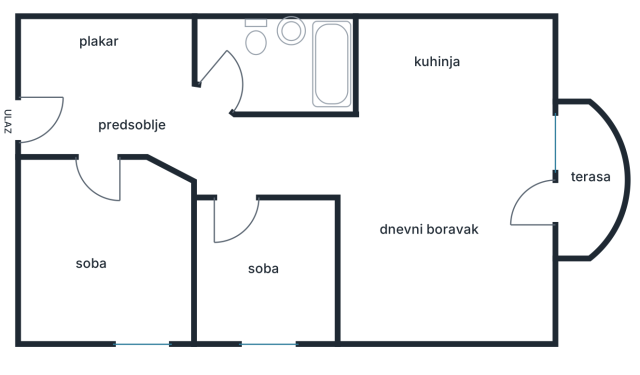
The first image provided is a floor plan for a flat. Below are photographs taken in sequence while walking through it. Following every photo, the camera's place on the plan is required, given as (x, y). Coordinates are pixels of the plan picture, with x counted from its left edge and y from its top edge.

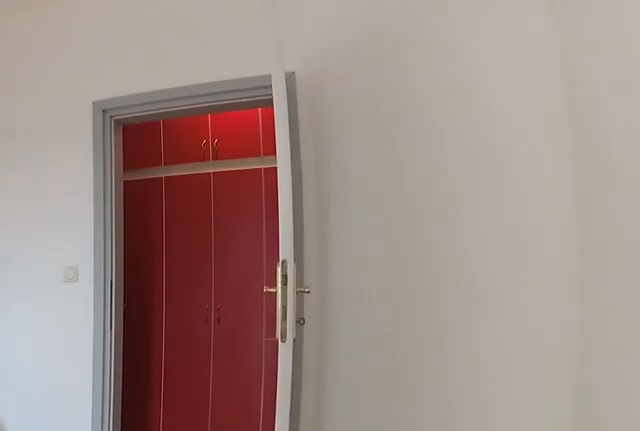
(126, 298)
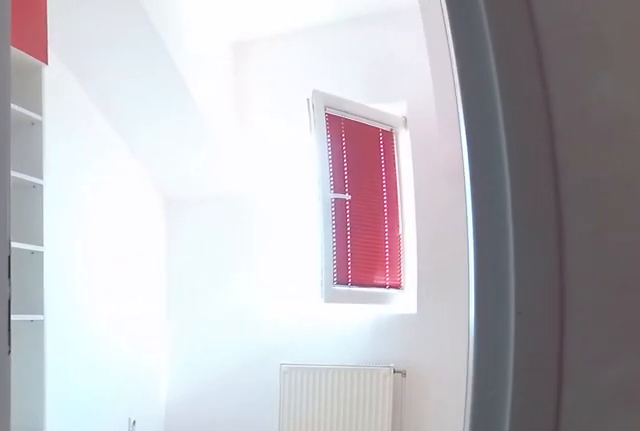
(221, 139)
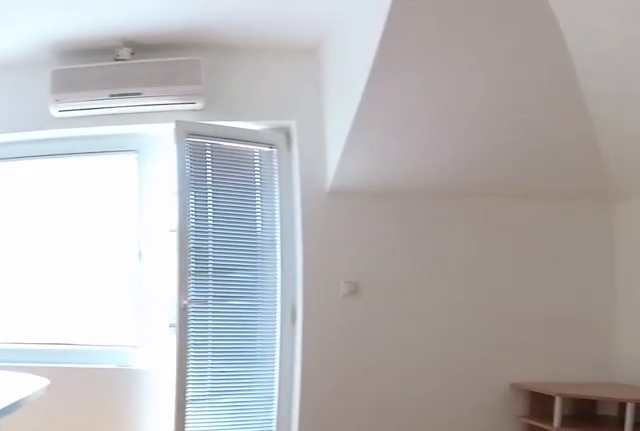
(368, 184)
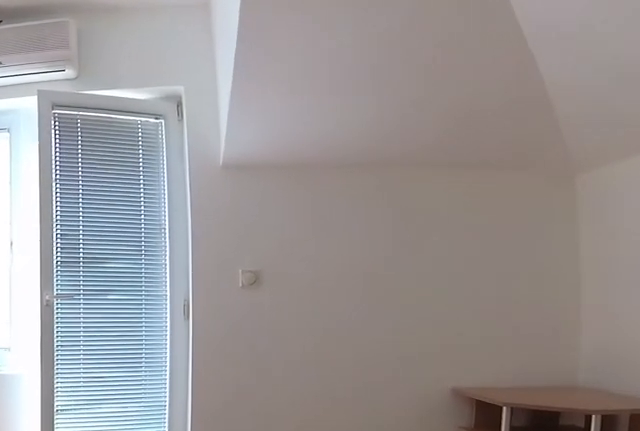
(406, 219)
